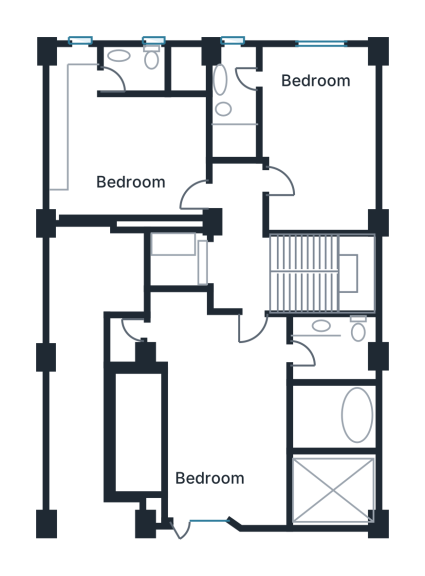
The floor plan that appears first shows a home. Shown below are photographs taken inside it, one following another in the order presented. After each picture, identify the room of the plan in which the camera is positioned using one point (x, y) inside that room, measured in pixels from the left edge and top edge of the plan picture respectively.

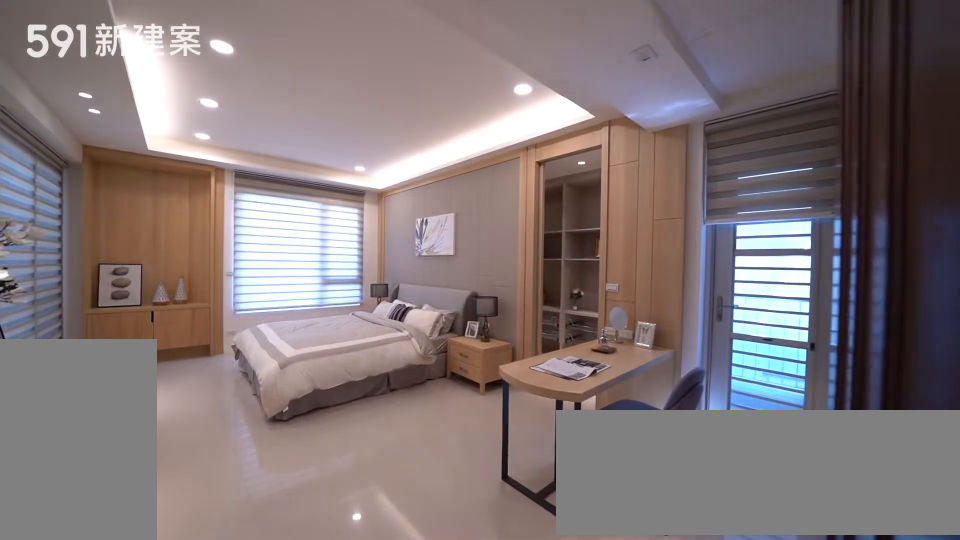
(204, 426)
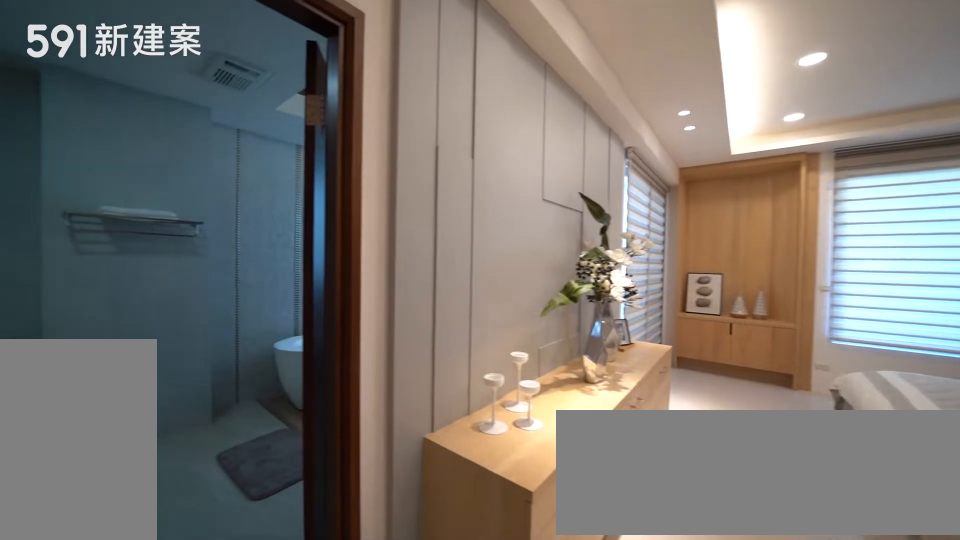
(204, 426)
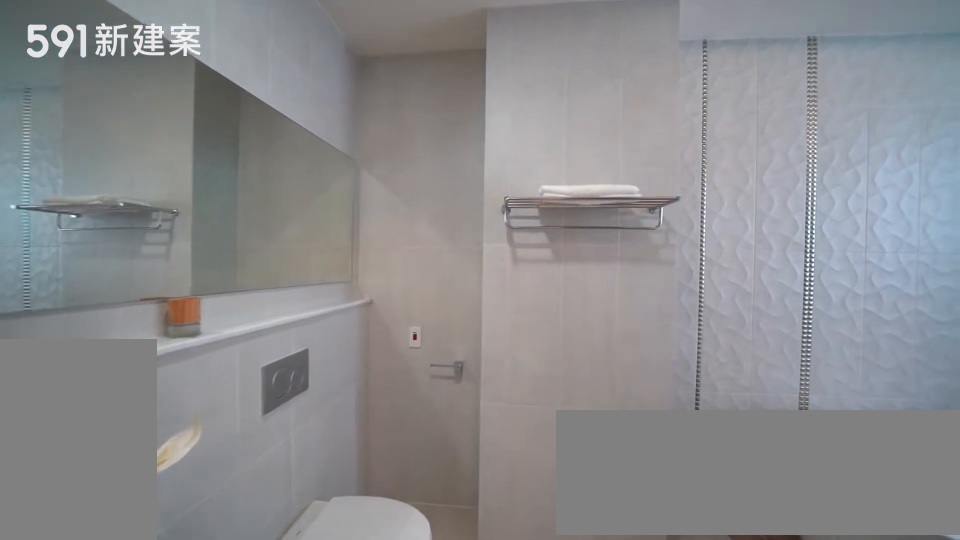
(335, 386)
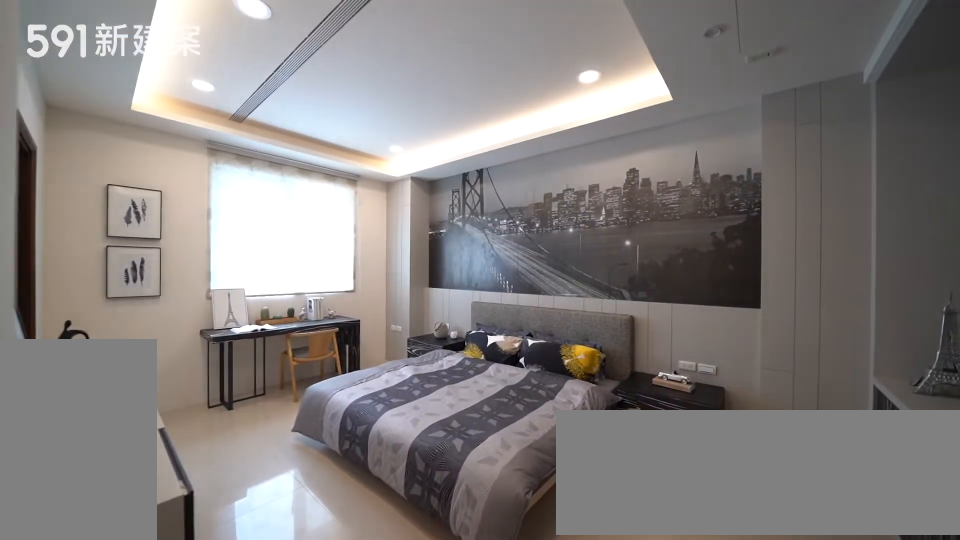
(321, 136)
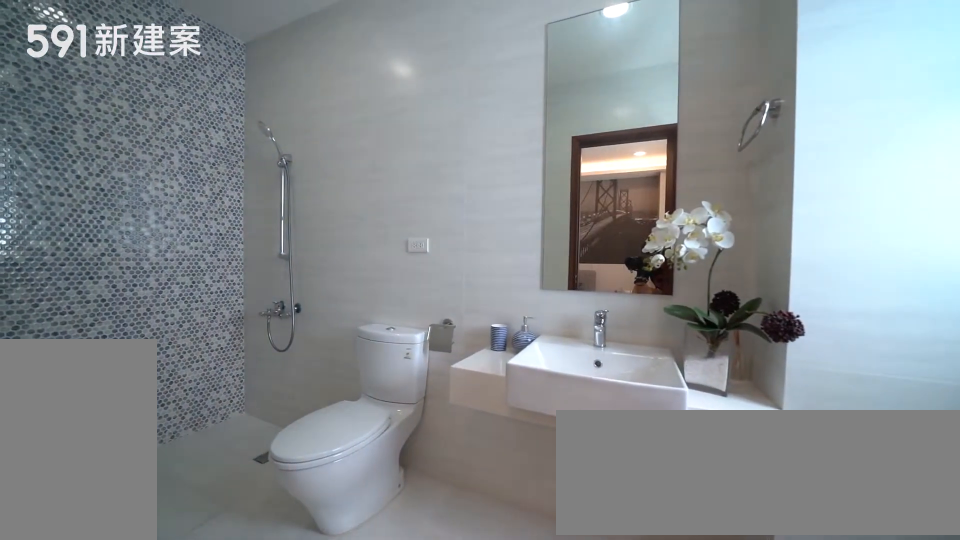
(239, 109)
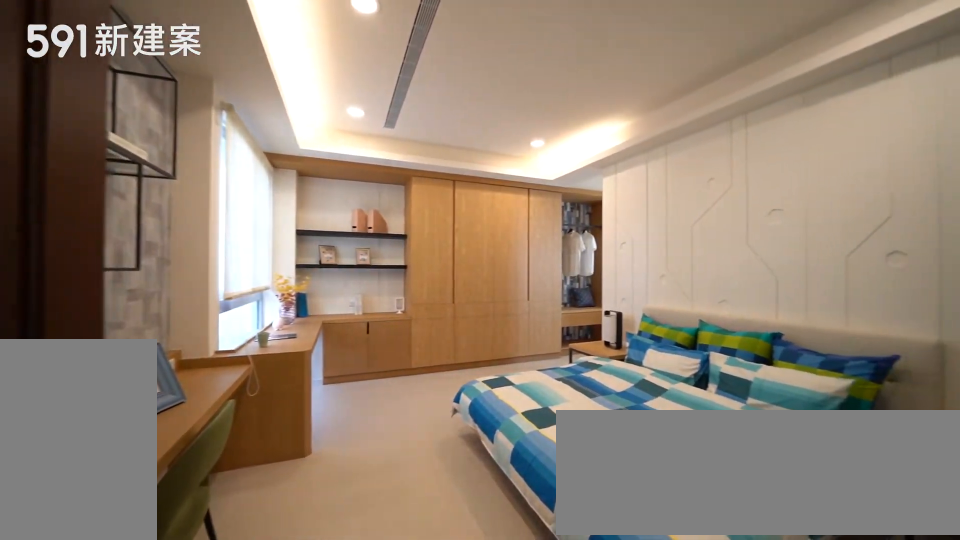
(114, 147)
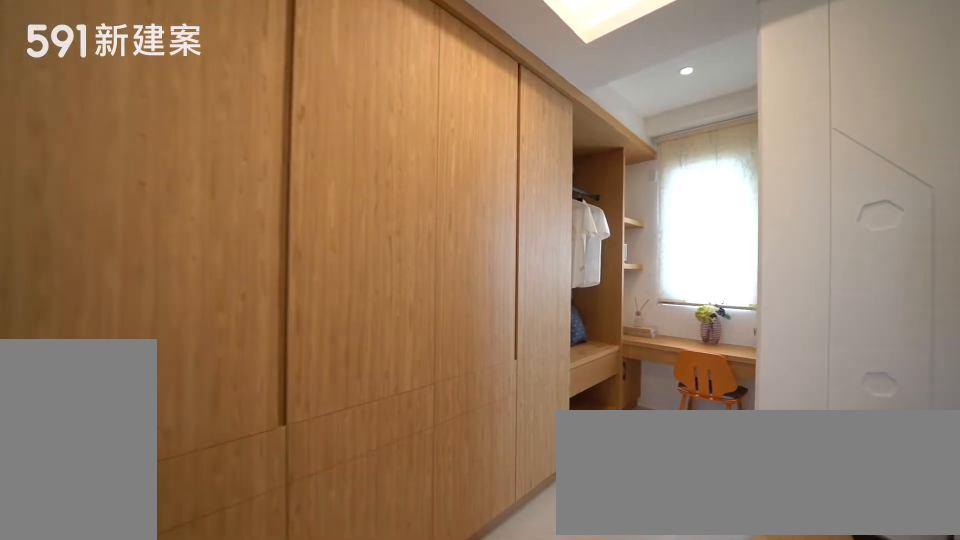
(114, 147)
